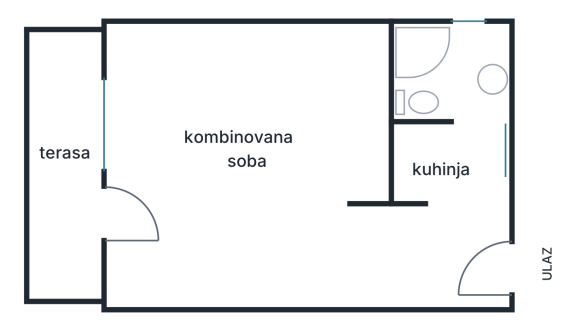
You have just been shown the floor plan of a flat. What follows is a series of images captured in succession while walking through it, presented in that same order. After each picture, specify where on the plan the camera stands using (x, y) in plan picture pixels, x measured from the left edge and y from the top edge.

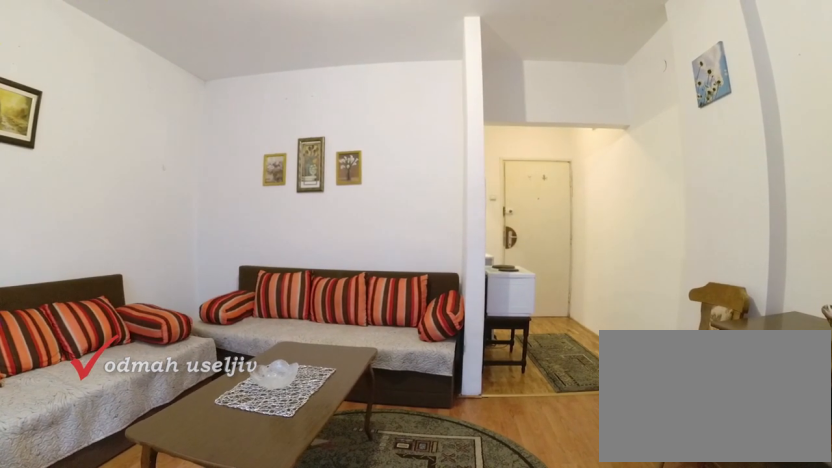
(127, 220)
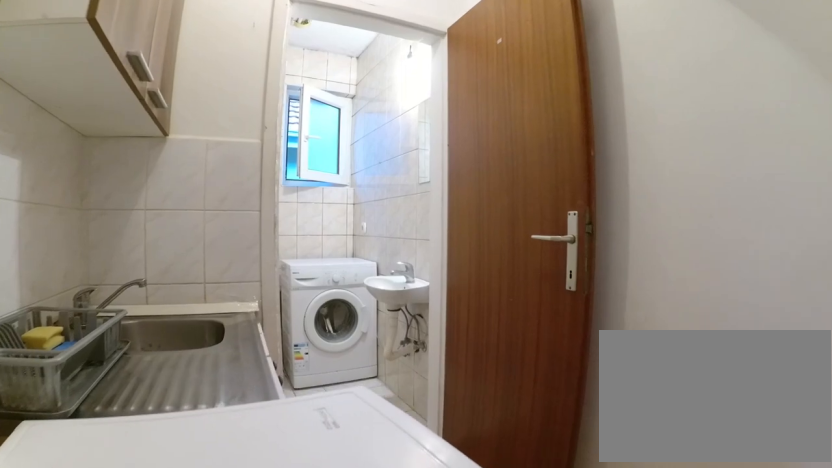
(442, 225)
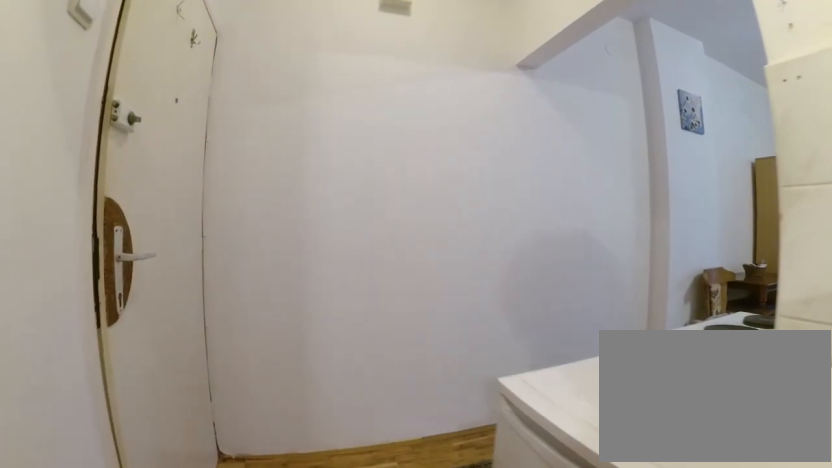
(473, 196)
